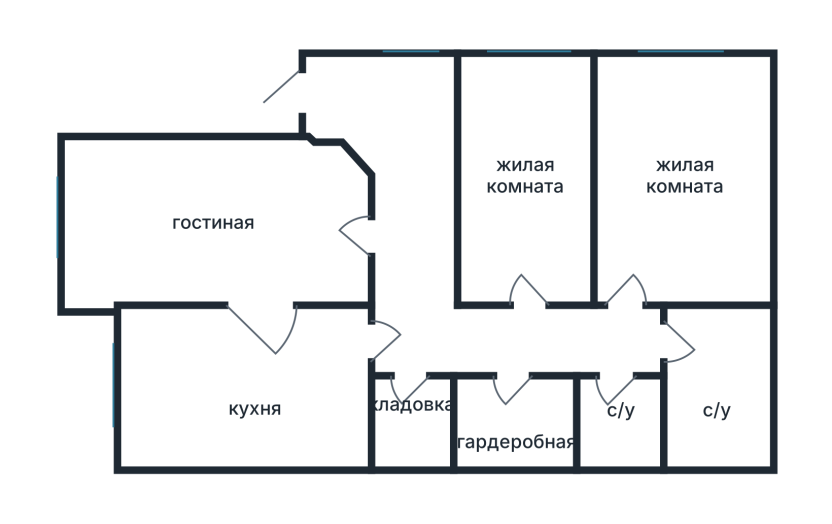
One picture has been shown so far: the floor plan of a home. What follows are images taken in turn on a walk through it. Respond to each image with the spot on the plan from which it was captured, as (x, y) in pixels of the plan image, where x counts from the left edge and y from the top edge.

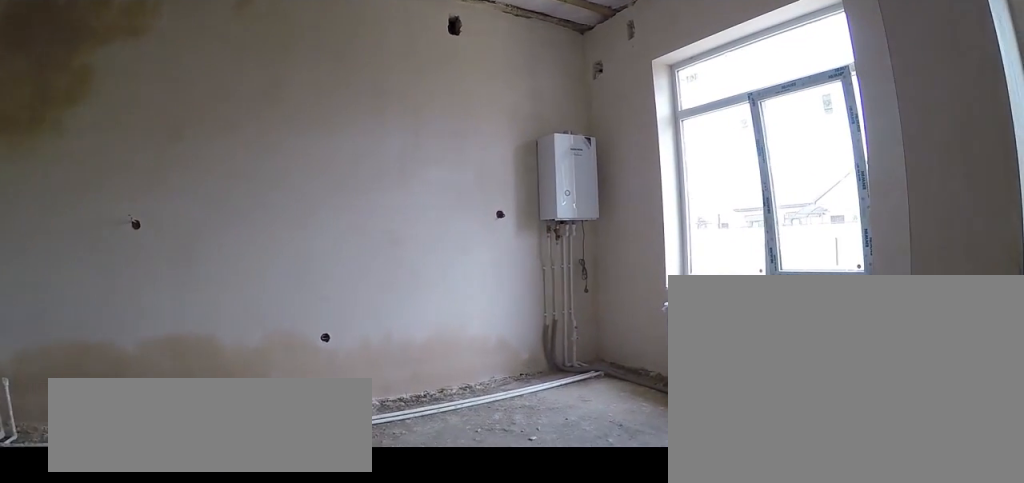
(255, 409)
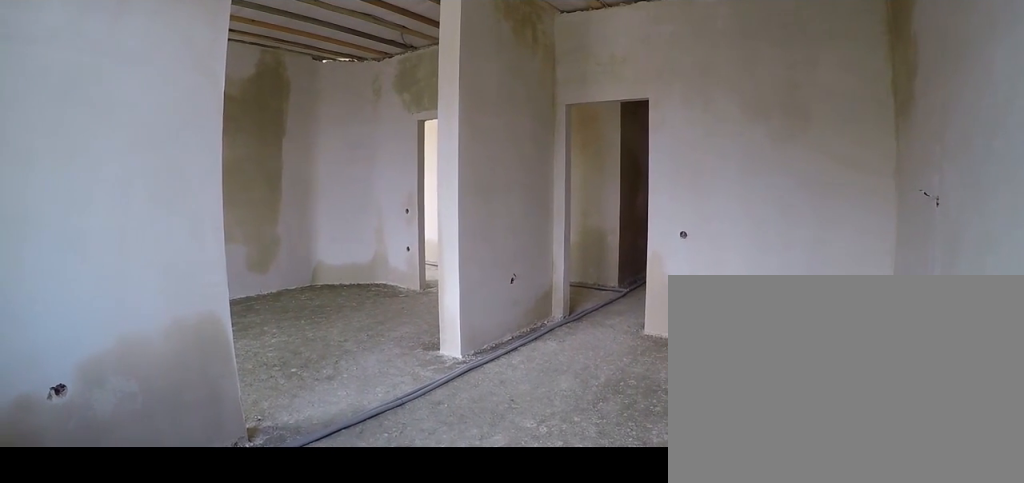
(168, 430)
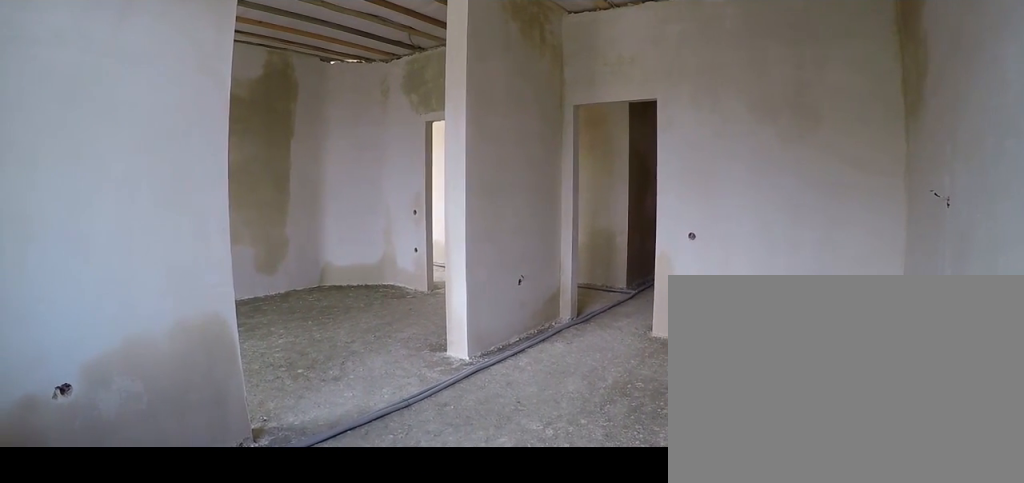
(172, 428)
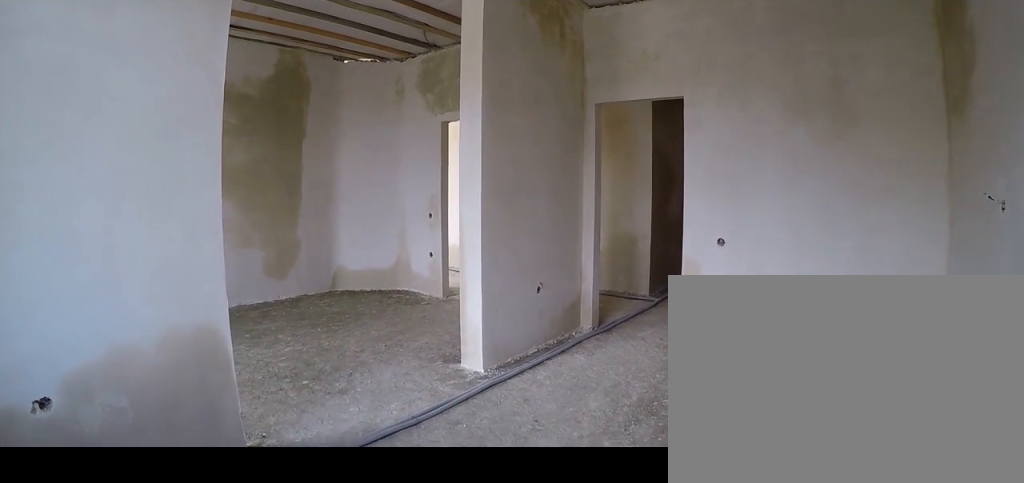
(205, 411)
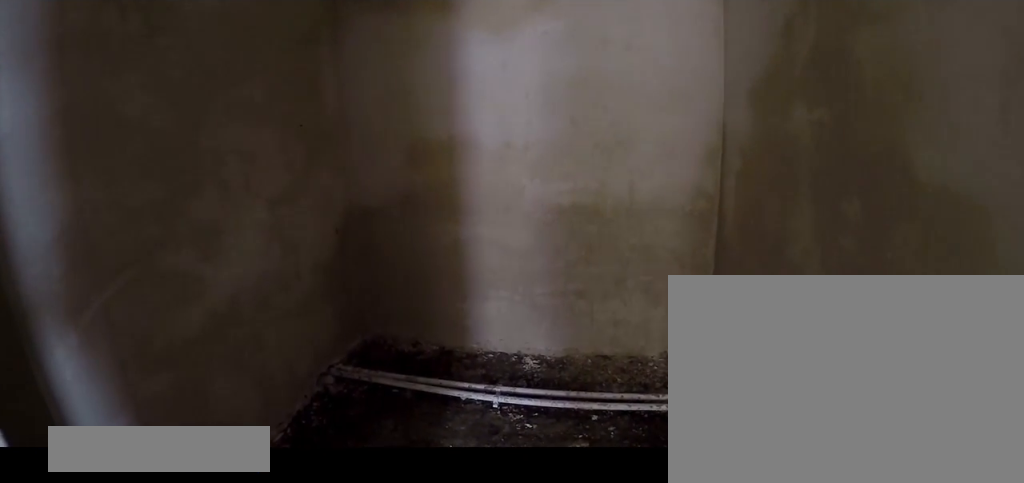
(412, 368)
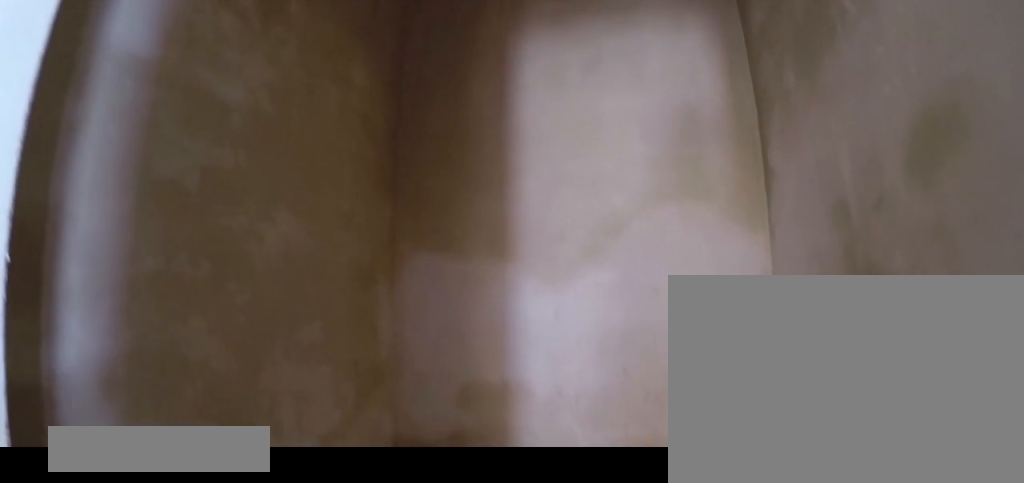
(409, 401)
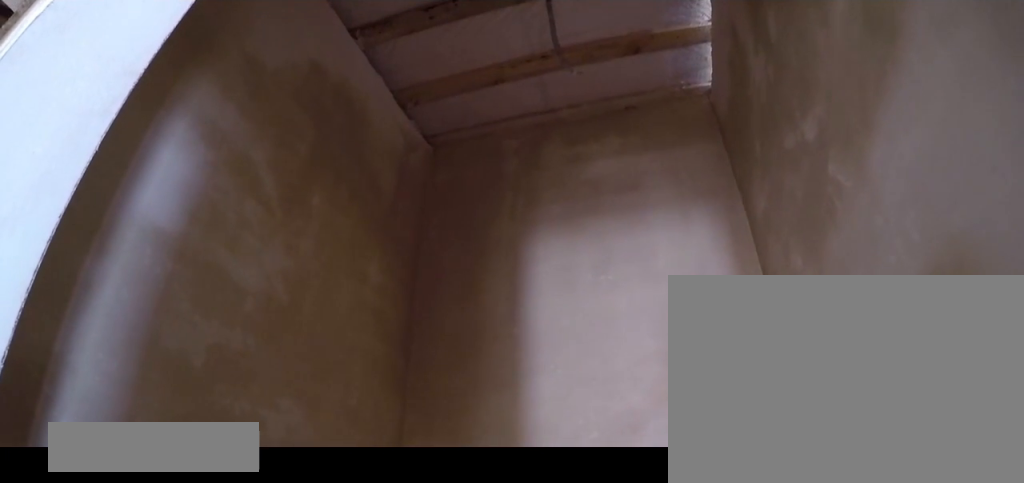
(412, 368)
